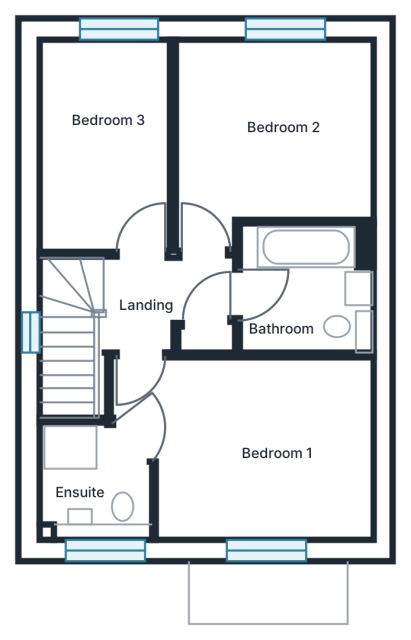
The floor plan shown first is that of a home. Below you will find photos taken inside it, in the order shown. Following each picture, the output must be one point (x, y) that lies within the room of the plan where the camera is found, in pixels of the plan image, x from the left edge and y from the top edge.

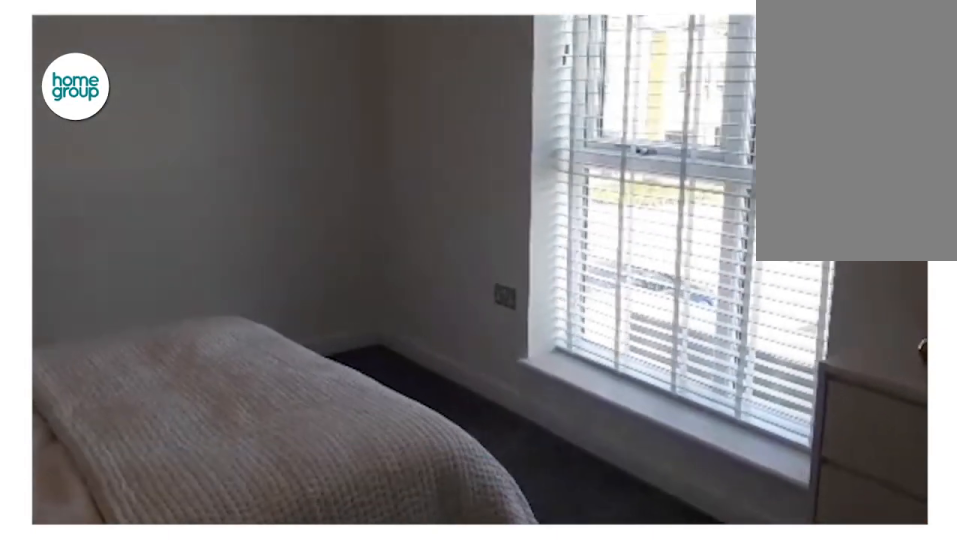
(248, 452)
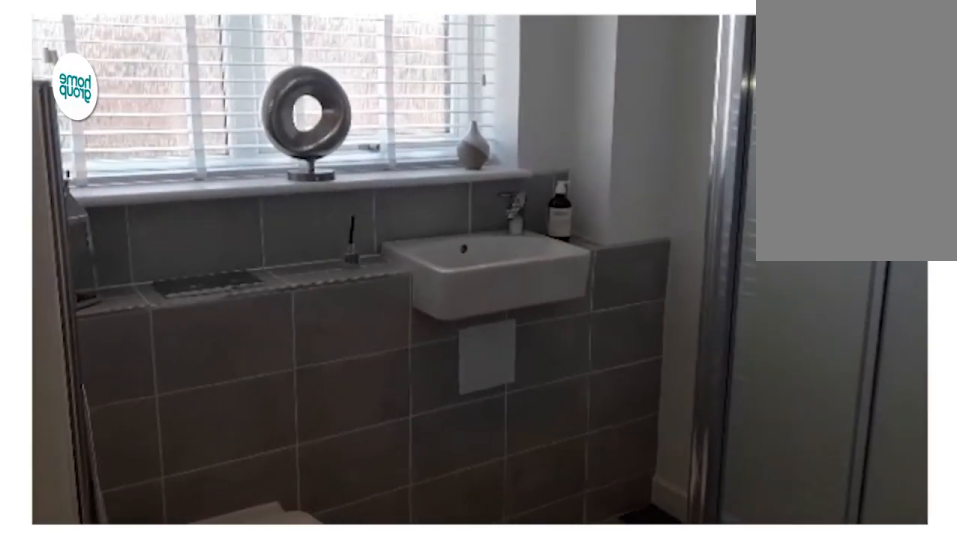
(95, 483)
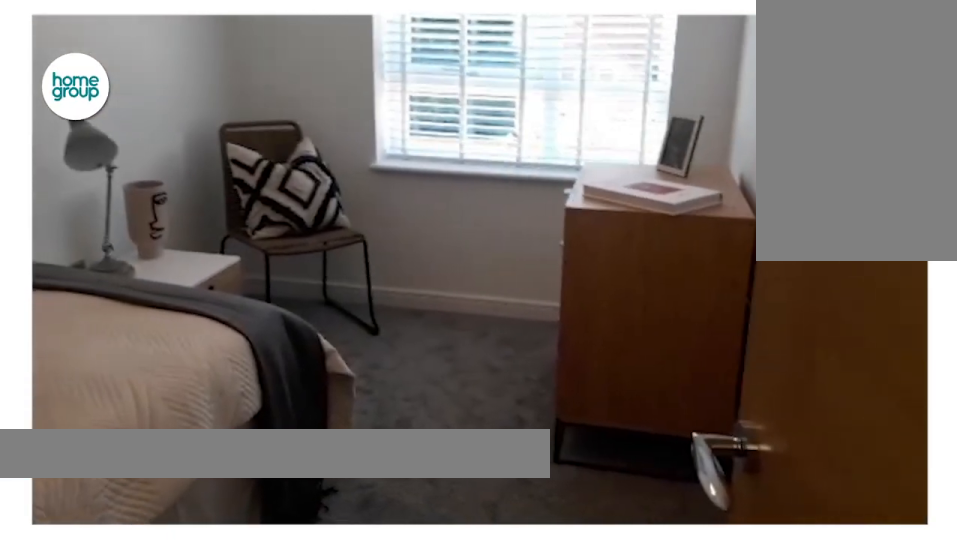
(106, 147)
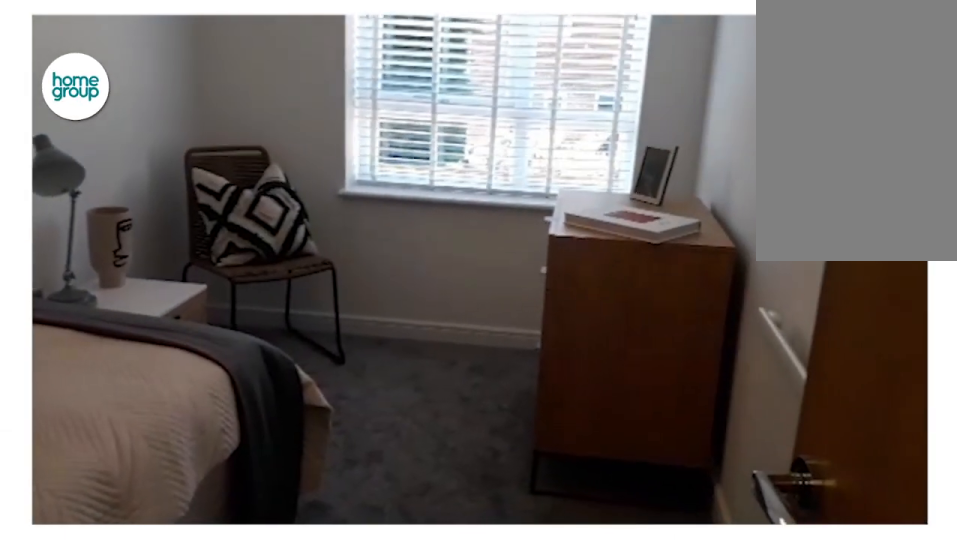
(106, 147)
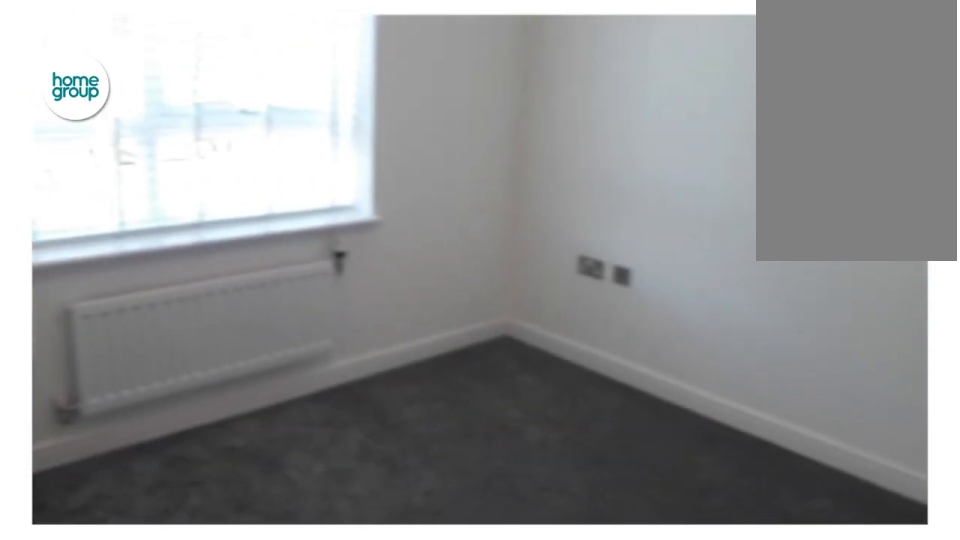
(271, 137)
